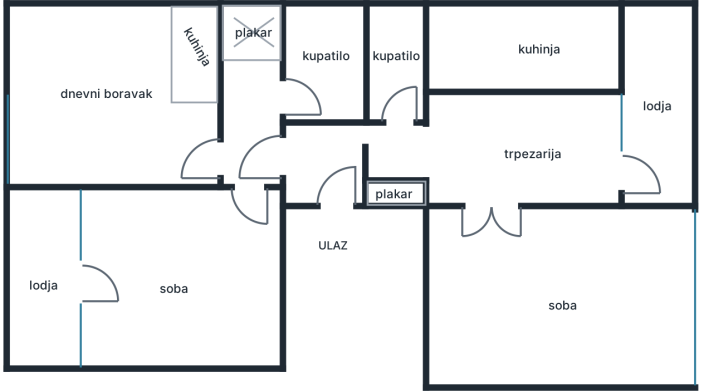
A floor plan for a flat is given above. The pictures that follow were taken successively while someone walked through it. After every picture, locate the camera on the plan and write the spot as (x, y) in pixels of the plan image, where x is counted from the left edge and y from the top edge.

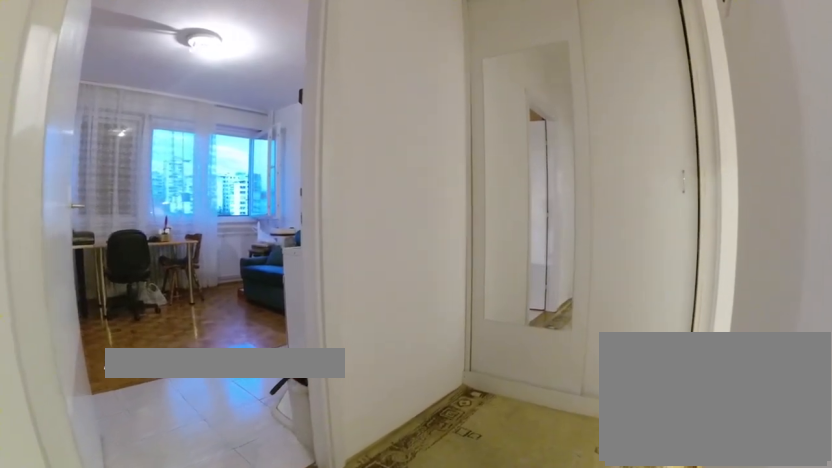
(286, 164)
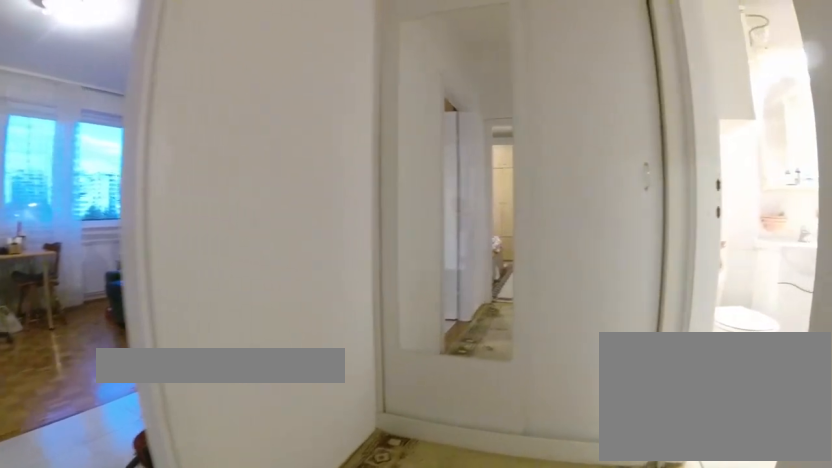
(264, 140)
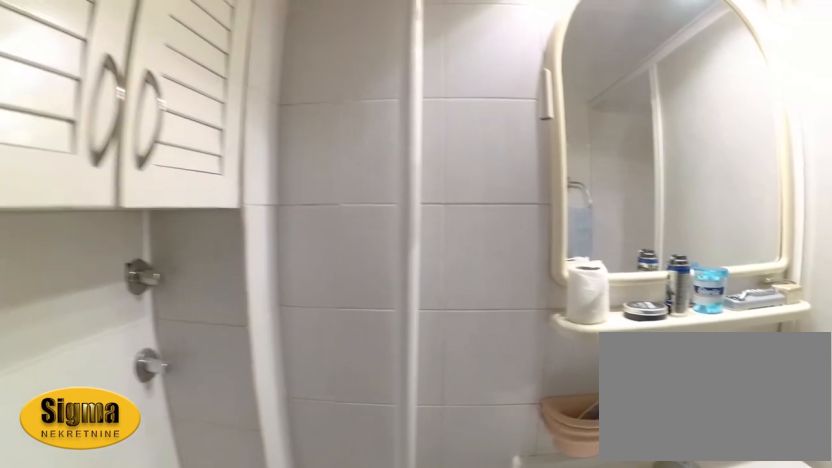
(329, 102)
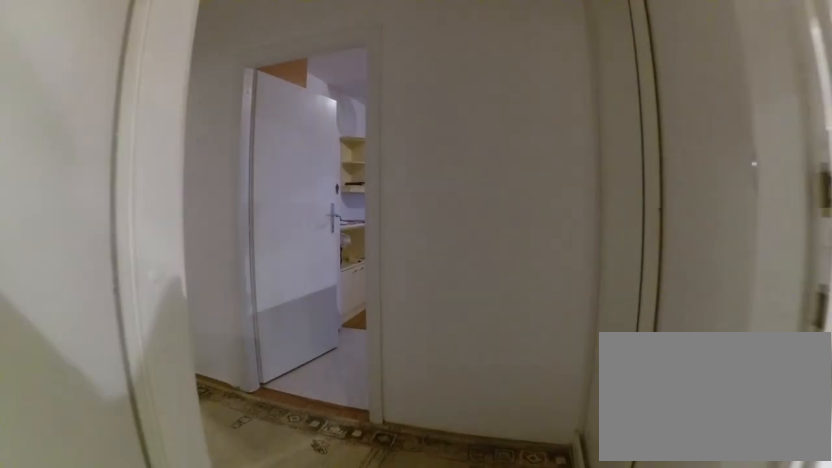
(305, 82)
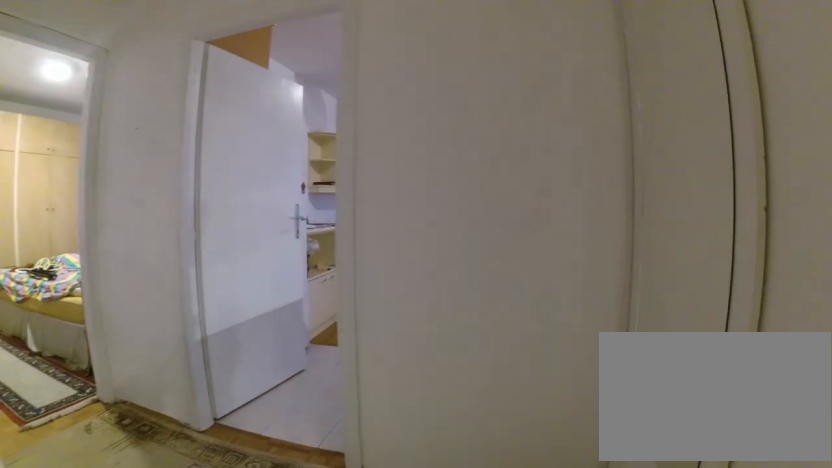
(291, 82)
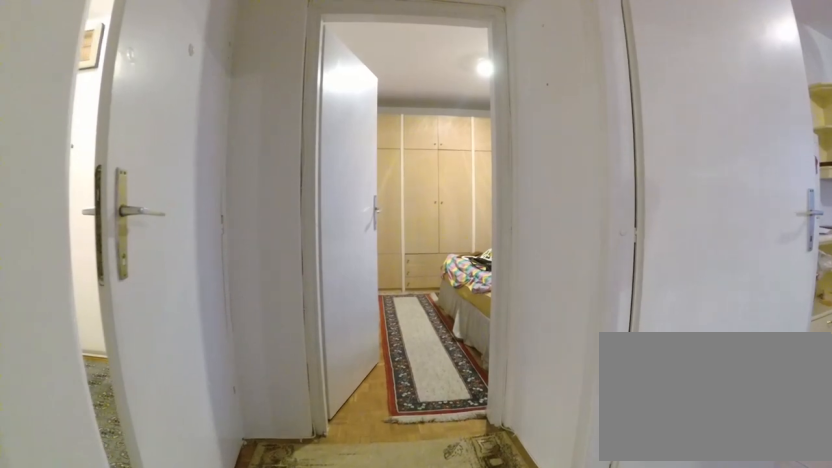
(256, 80)
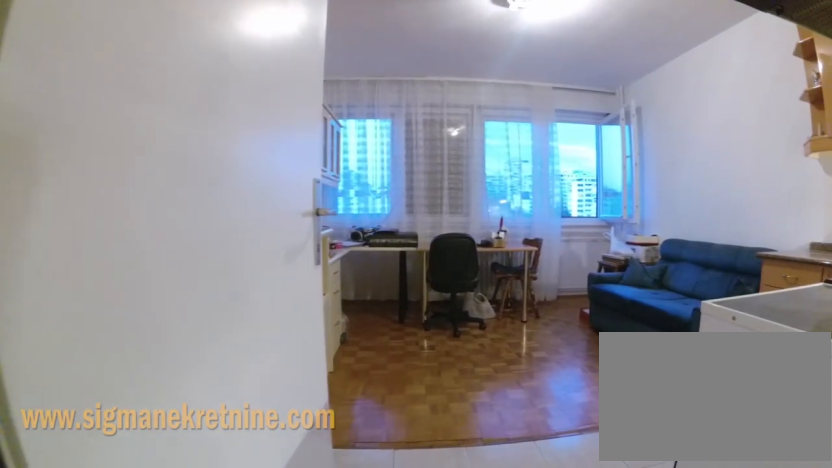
(253, 161)
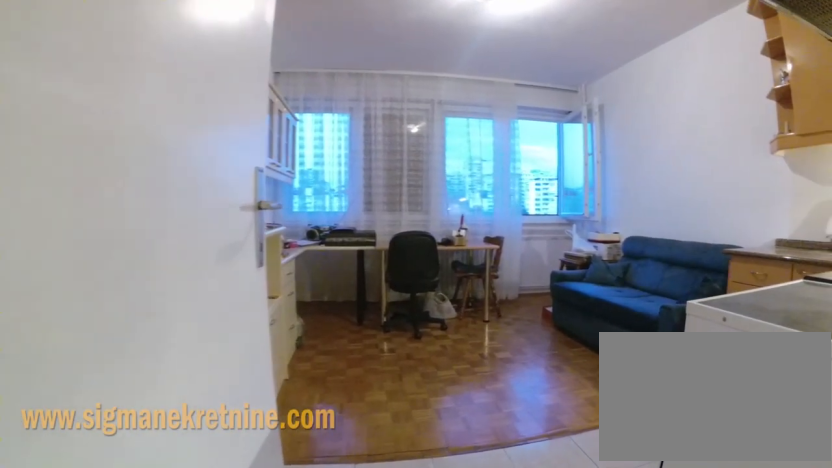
(250, 163)
